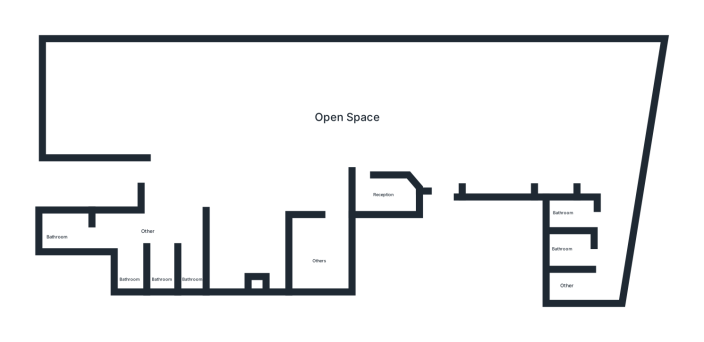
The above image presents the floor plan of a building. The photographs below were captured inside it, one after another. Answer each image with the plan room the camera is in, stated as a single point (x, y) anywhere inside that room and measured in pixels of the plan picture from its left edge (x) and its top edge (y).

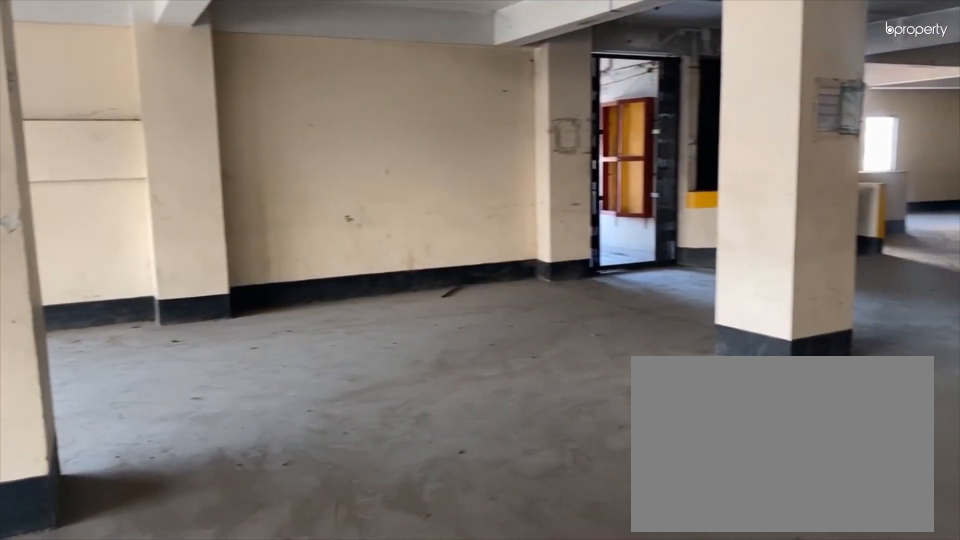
(563, 106)
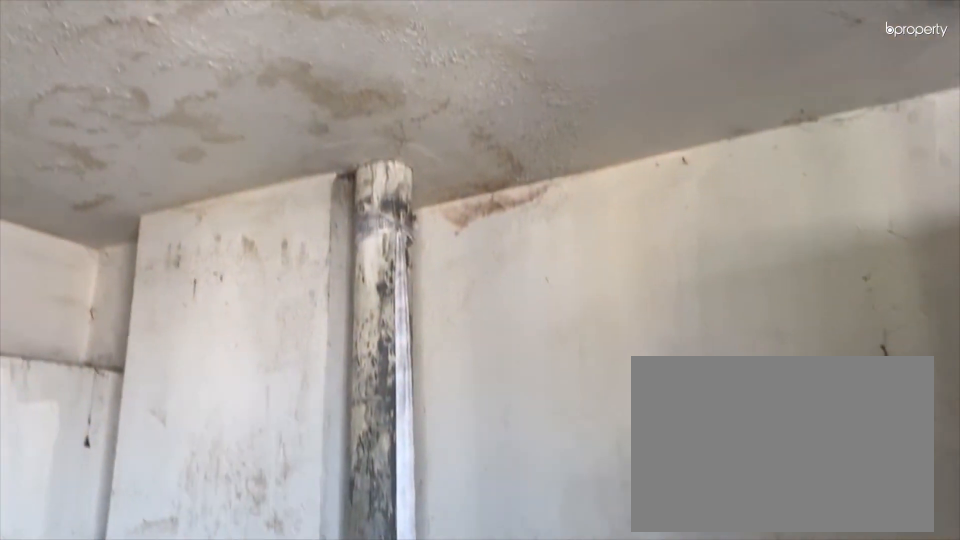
(588, 209)
